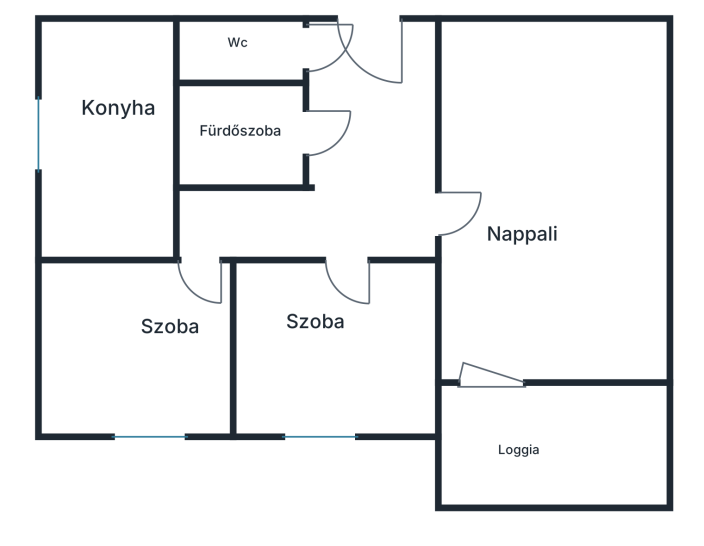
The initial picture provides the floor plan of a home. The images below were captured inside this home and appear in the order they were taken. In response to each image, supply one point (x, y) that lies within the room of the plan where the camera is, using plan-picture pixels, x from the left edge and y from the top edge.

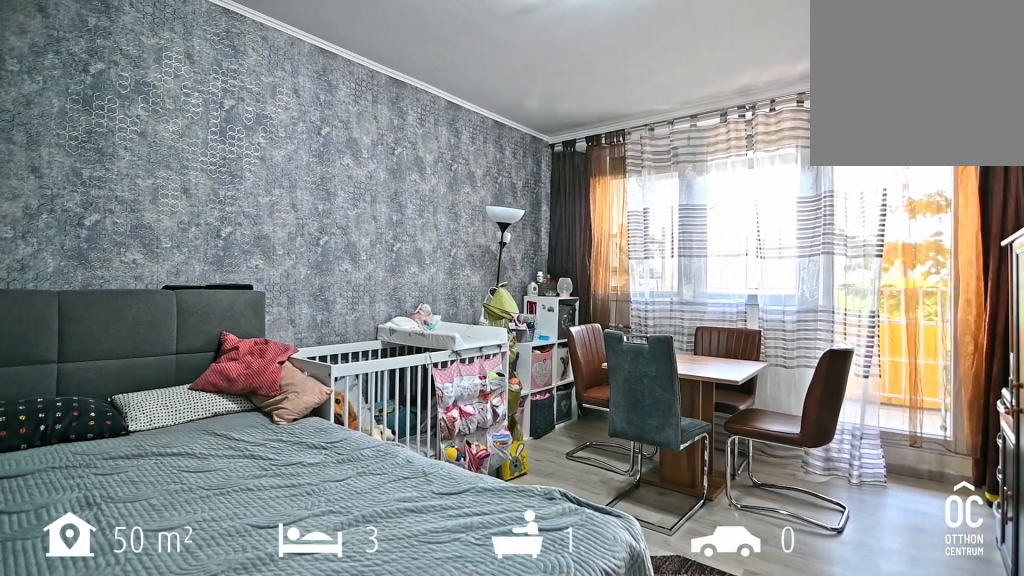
(557, 229)
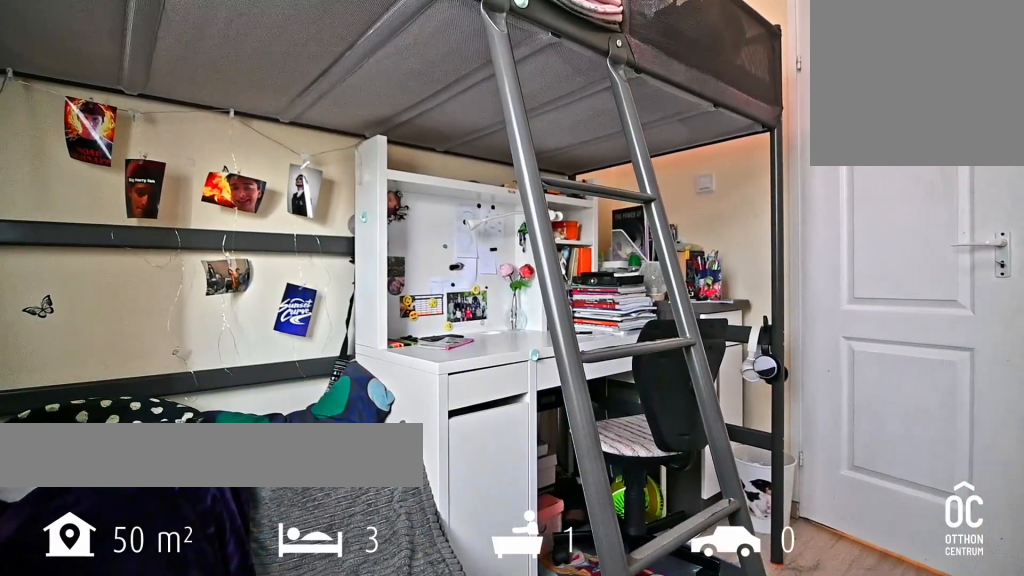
(331, 338)
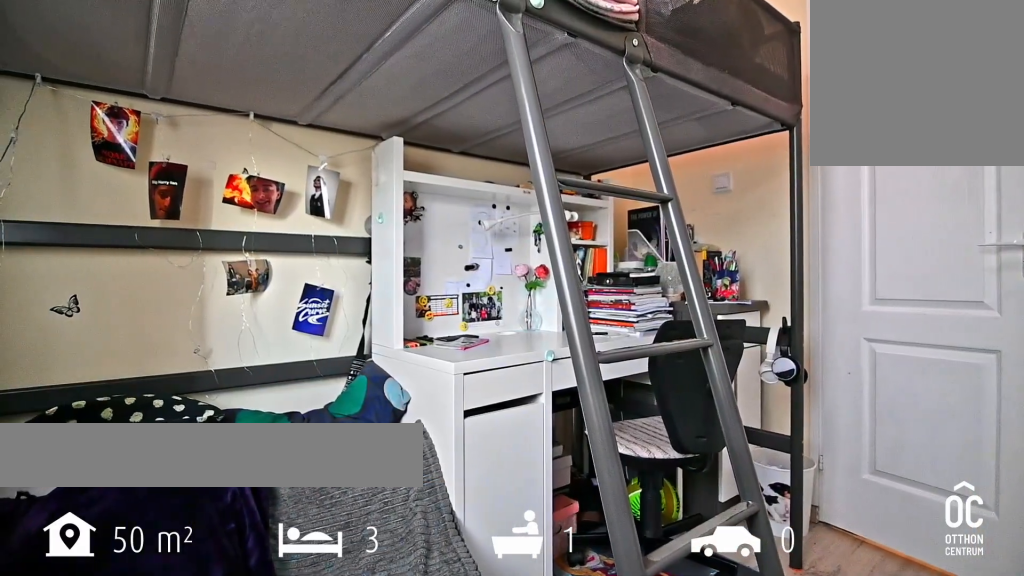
(331, 338)
